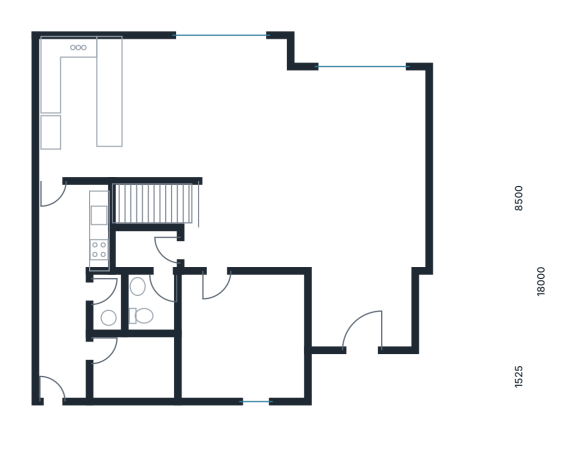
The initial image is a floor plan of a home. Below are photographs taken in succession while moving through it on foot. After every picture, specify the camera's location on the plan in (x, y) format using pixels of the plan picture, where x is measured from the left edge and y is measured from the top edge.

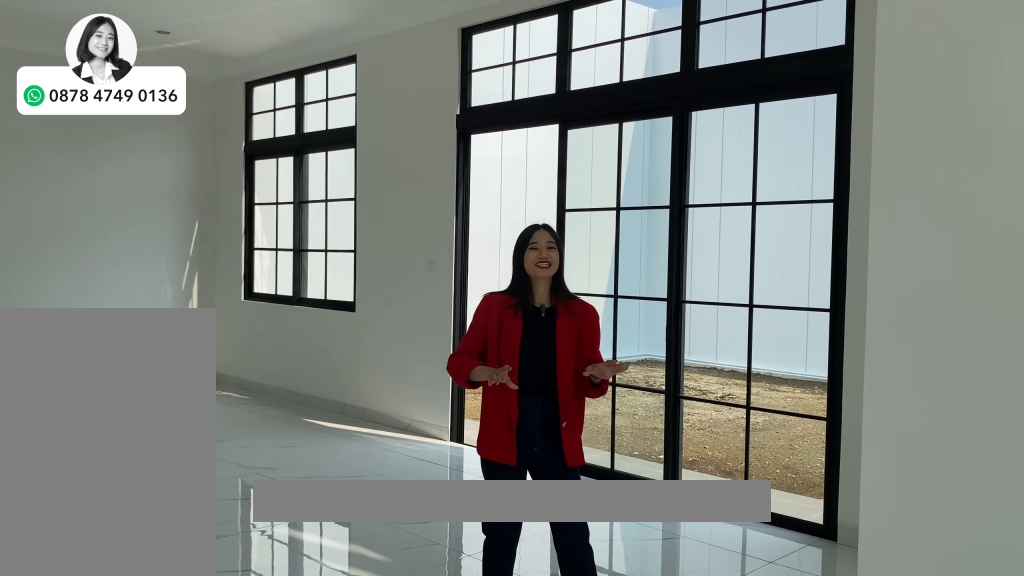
(352, 214)
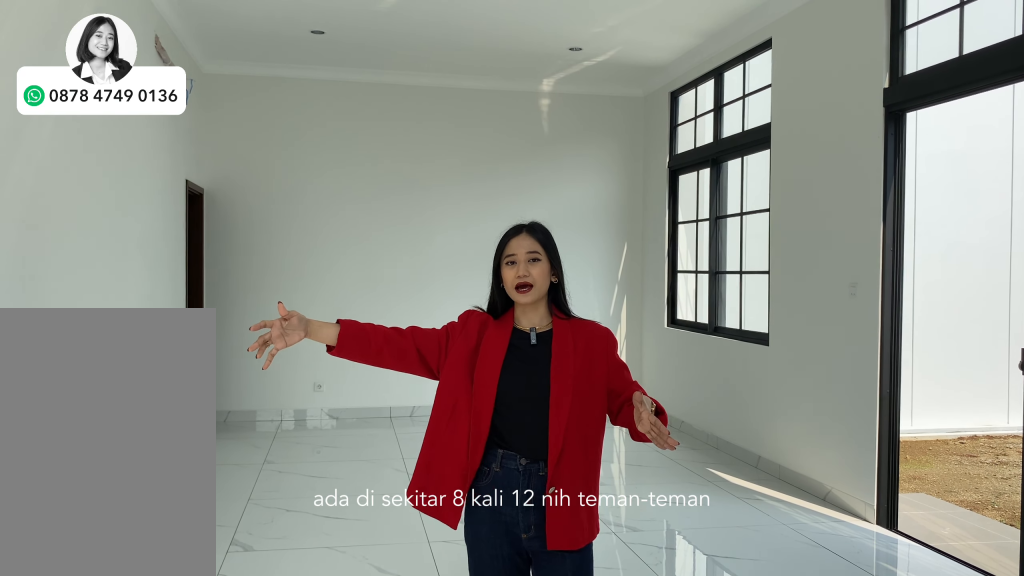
(352, 214)
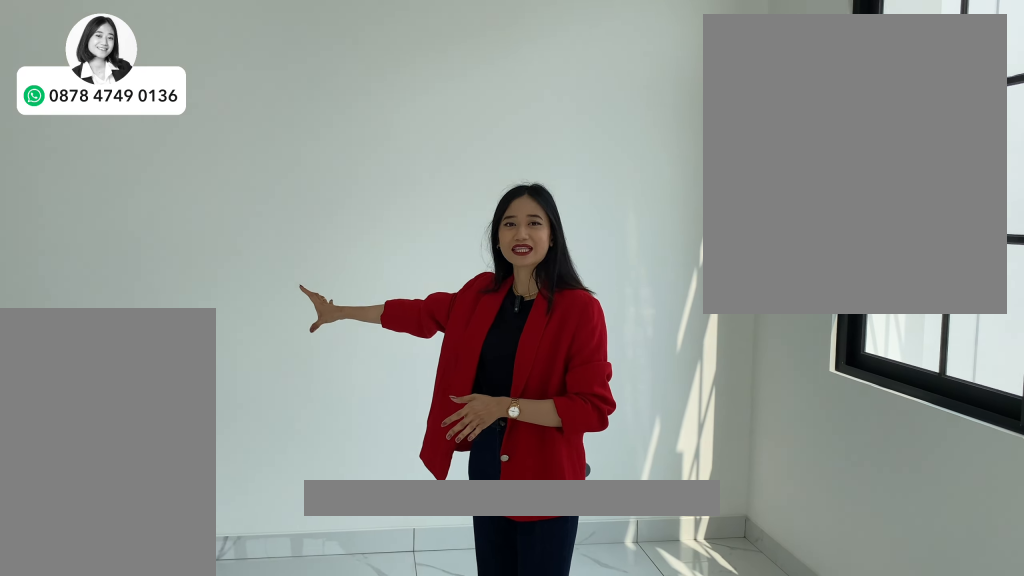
(100, 105)
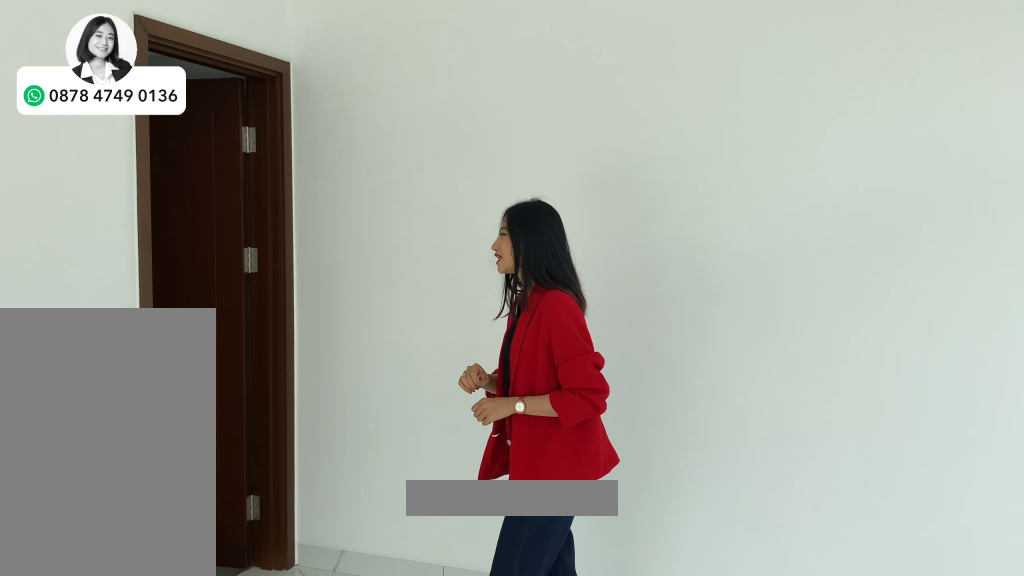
(100, 105)
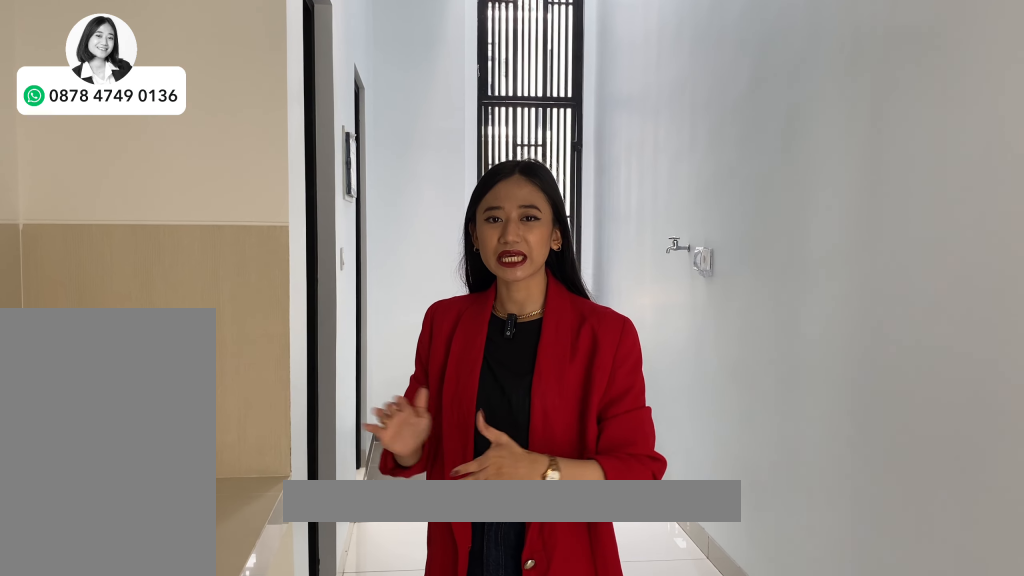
(74, 230)
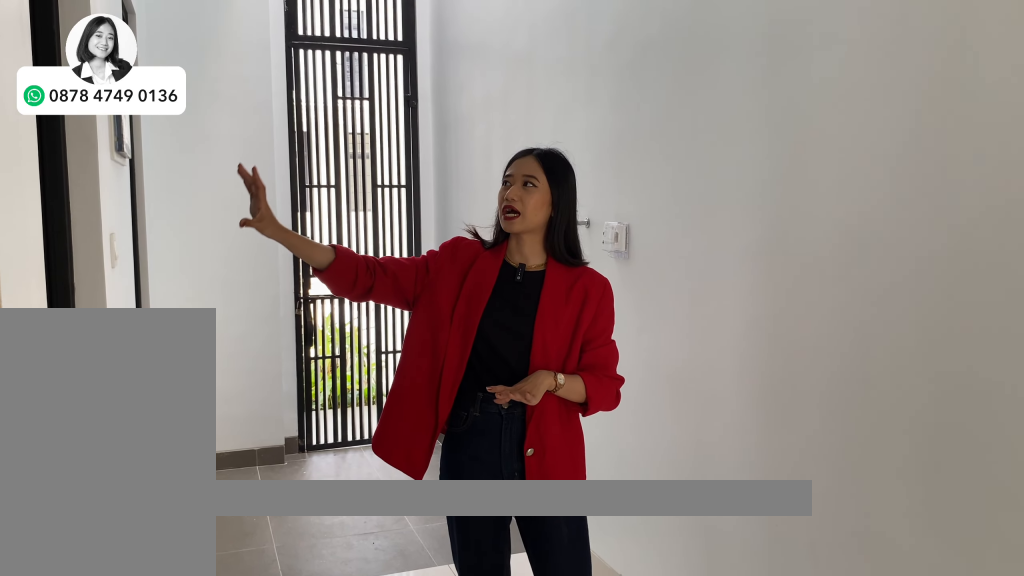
(114, 293)
